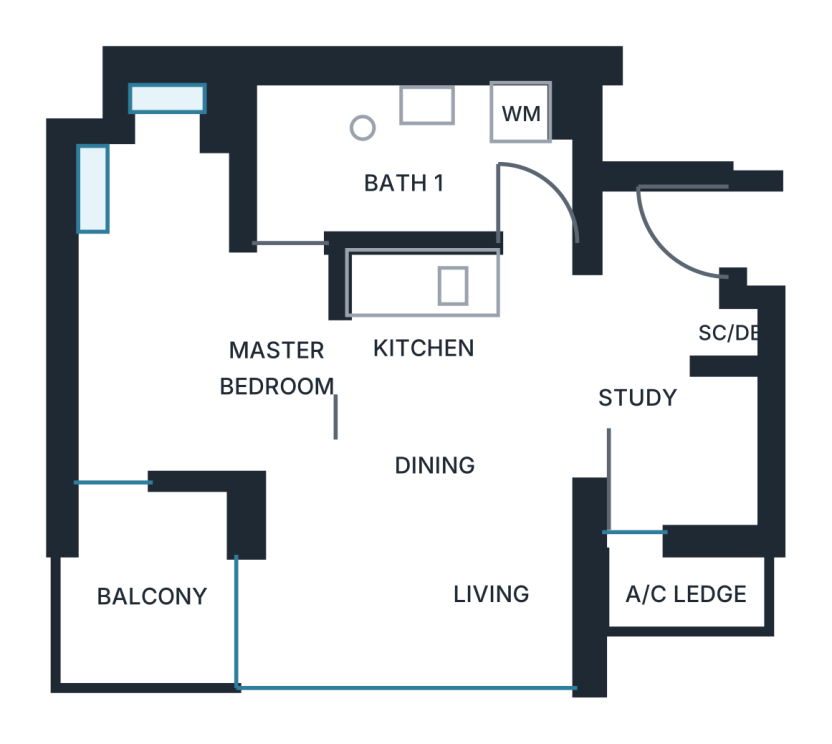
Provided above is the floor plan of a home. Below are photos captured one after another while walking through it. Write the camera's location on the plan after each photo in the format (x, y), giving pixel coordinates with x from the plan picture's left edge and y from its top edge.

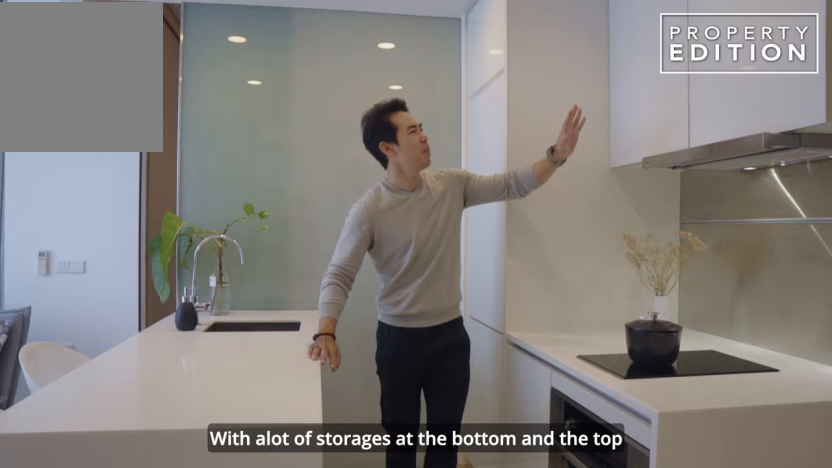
(486, 351)
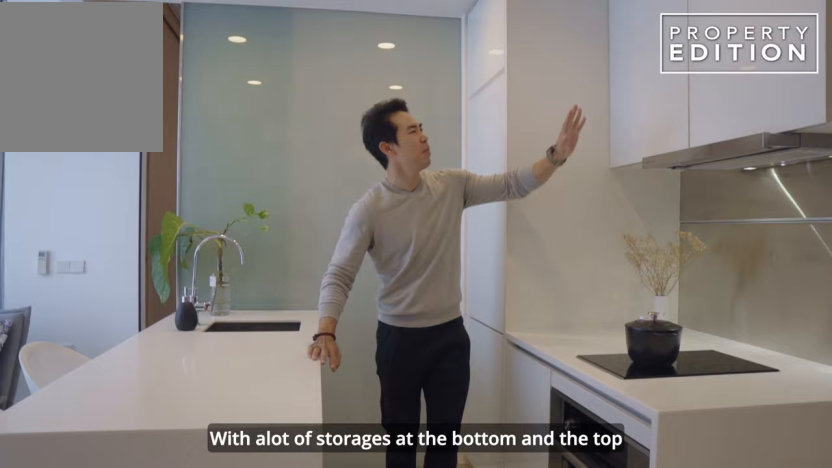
(486, 351)
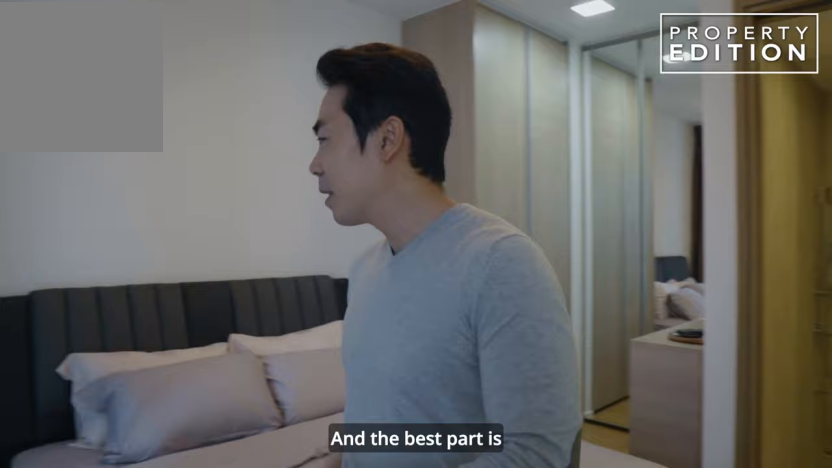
(168, 374)
